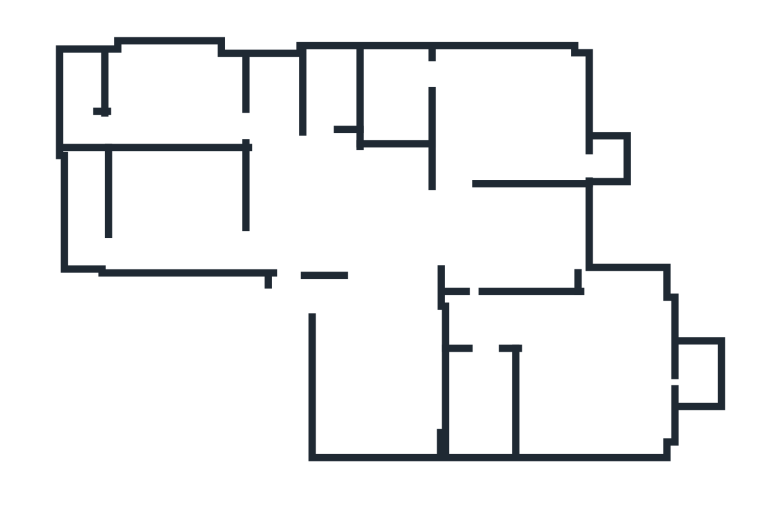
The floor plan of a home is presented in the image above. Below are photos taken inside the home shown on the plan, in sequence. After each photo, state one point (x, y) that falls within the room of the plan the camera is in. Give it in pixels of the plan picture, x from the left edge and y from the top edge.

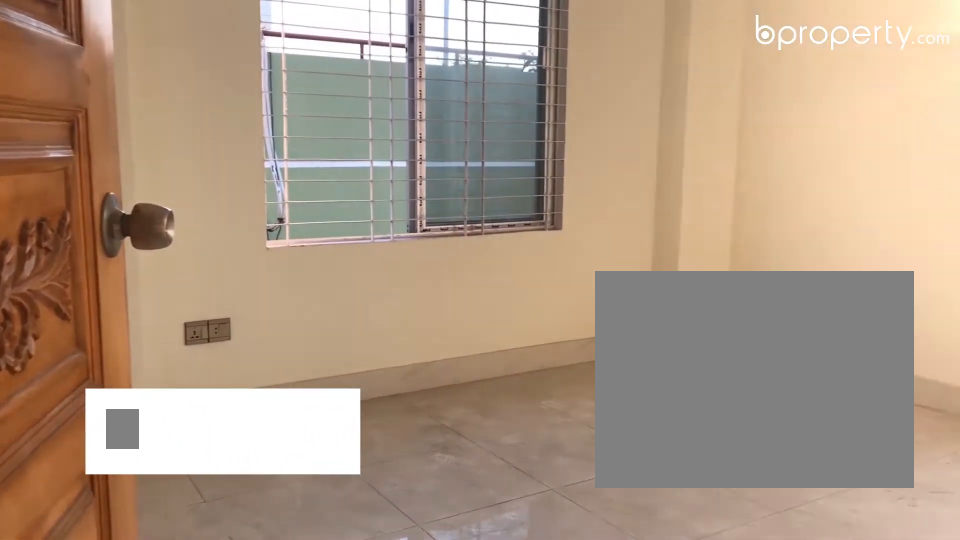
(491, 117)
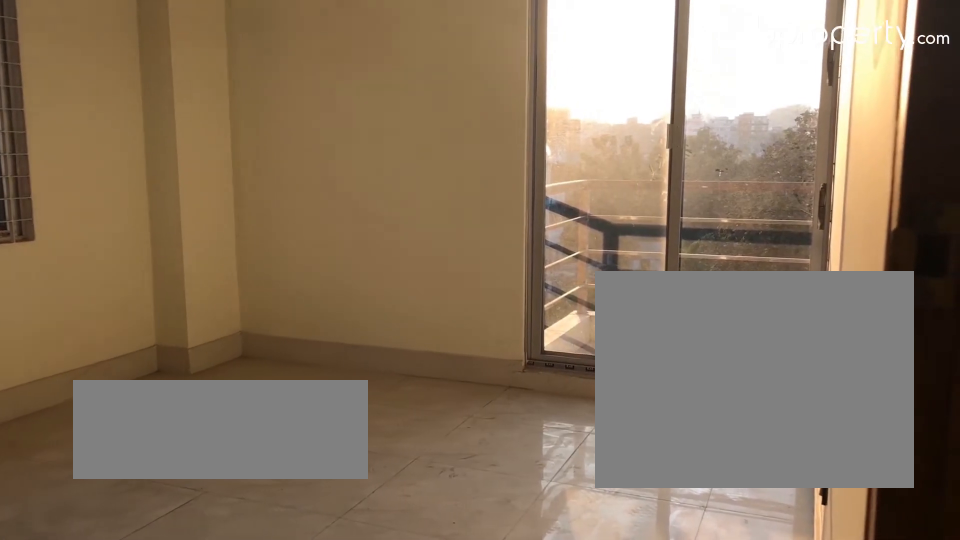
(491, 117)
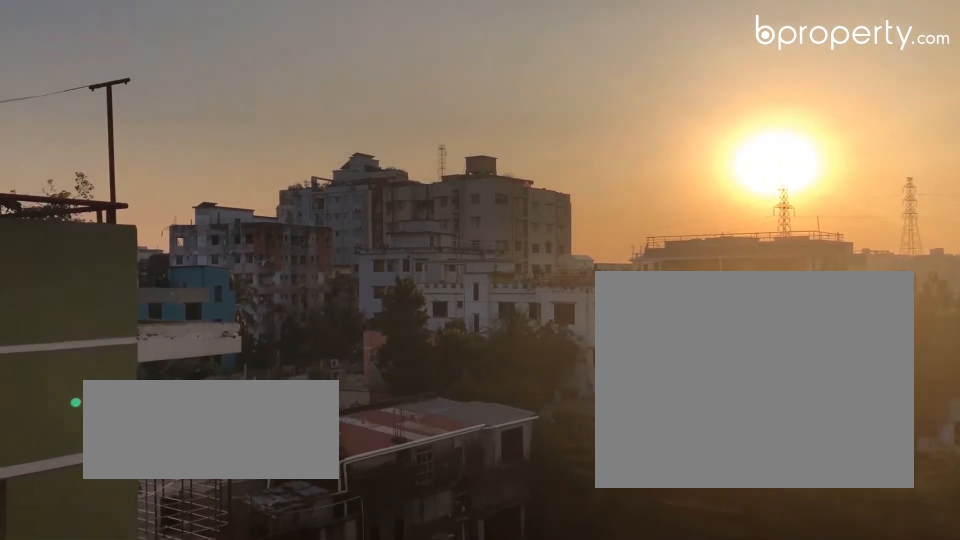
(602, 155)
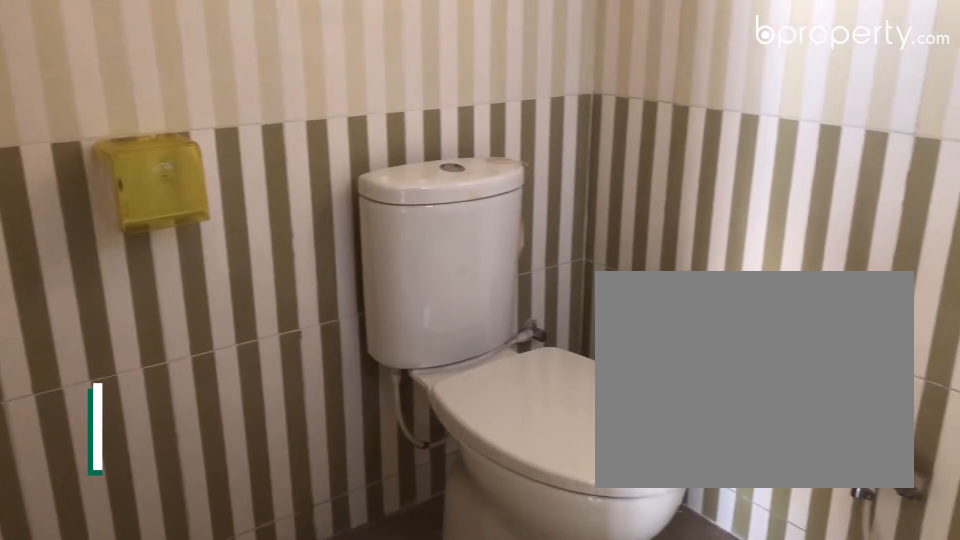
(389, 97)
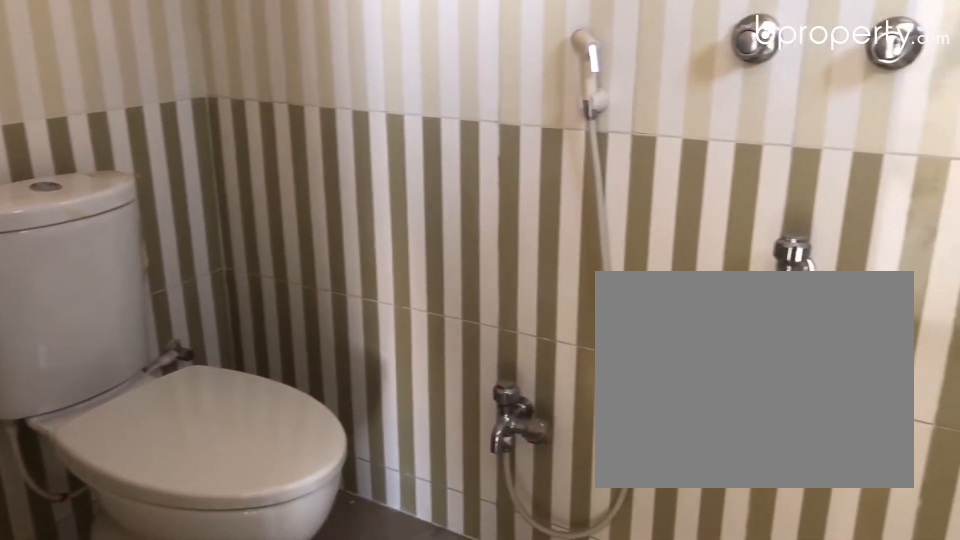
(389, 97)
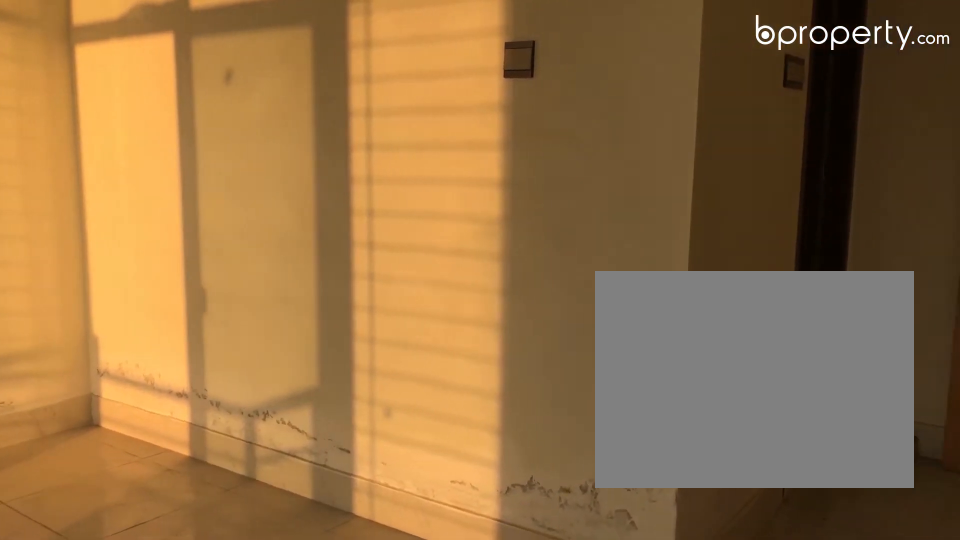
(594, 352)
